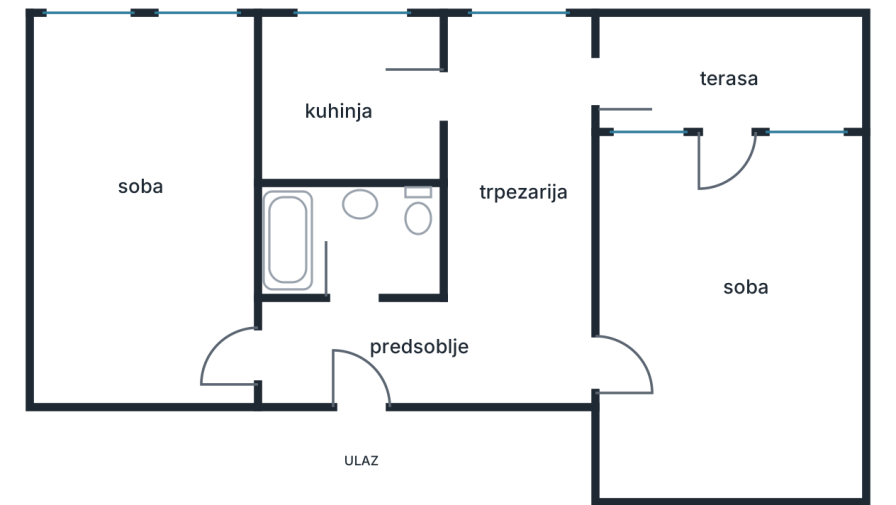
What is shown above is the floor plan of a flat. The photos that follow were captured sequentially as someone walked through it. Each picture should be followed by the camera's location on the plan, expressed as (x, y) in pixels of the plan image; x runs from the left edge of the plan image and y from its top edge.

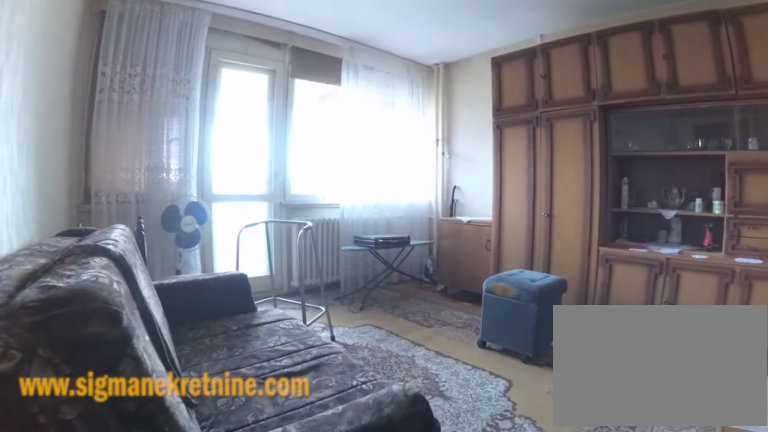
(601, 368)
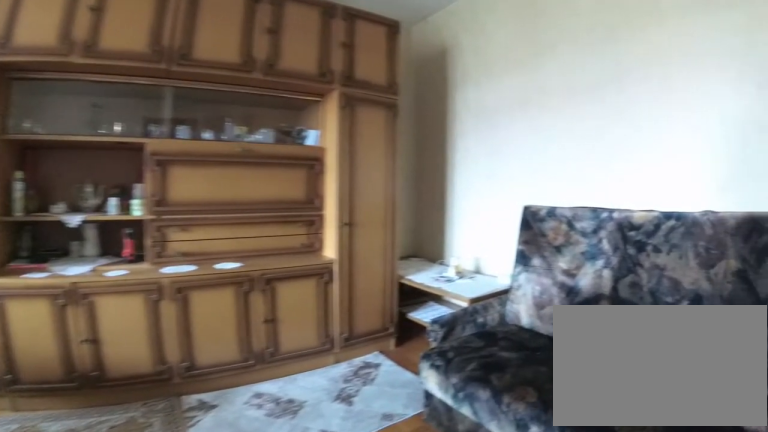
(651, 367)
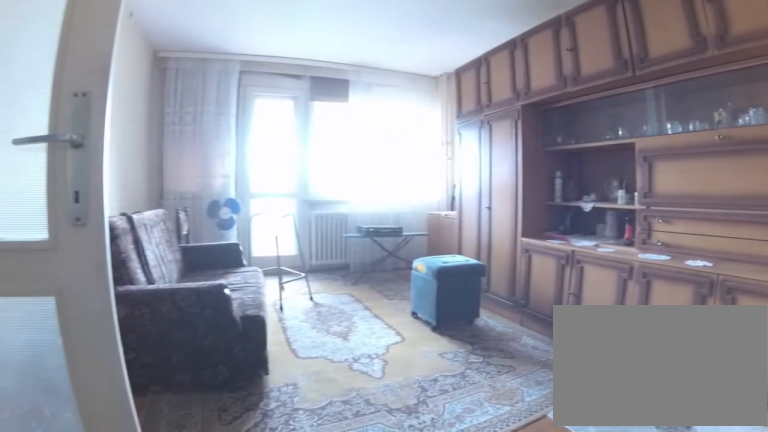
(720, 474)
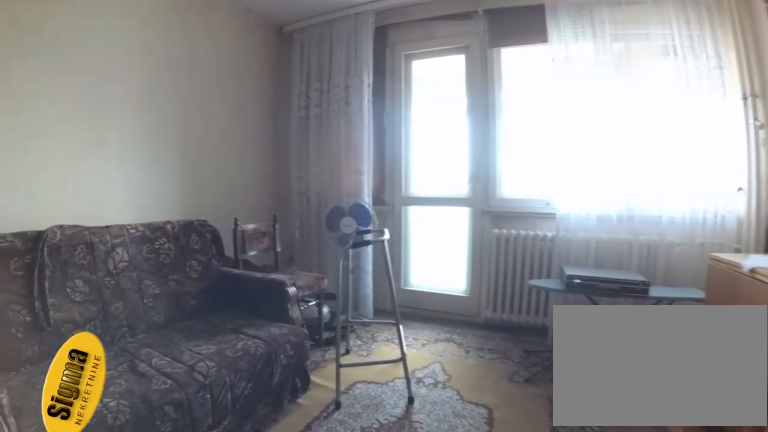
(737, 353)
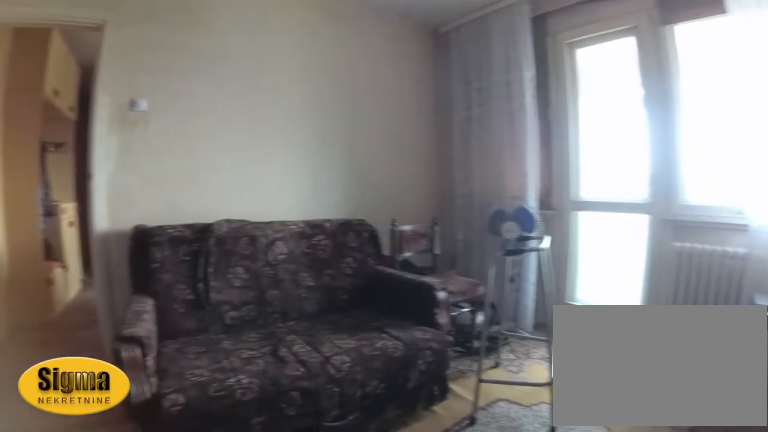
(744, 342)
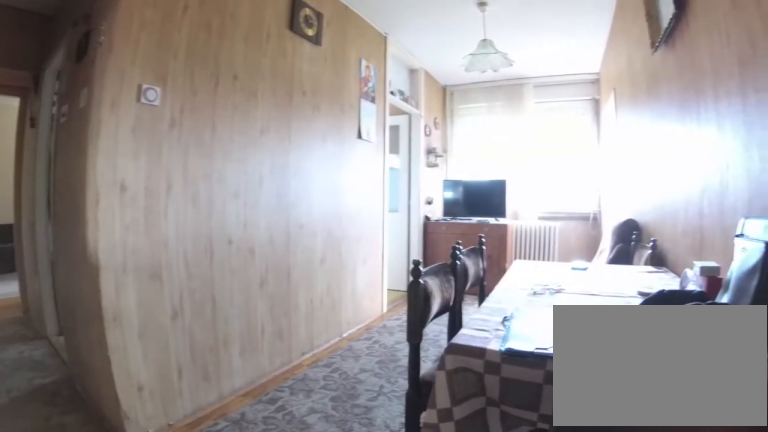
(563, 380)
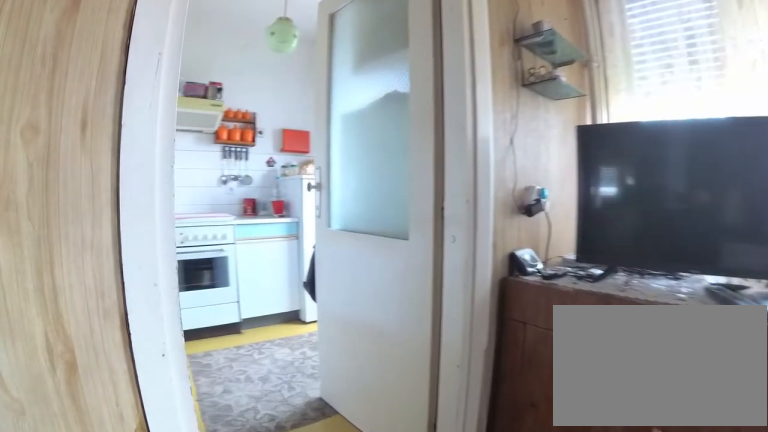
(523, 148)
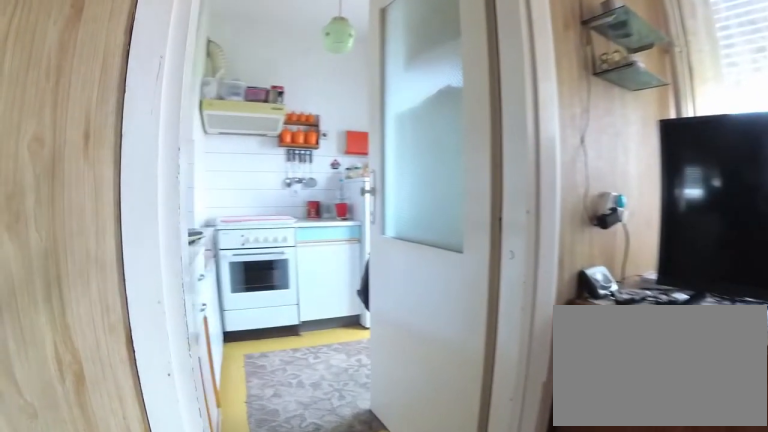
(517, 137)
